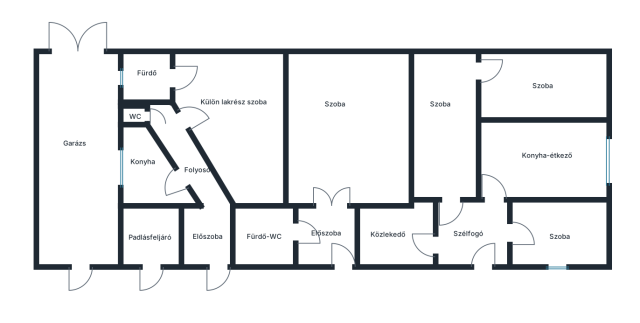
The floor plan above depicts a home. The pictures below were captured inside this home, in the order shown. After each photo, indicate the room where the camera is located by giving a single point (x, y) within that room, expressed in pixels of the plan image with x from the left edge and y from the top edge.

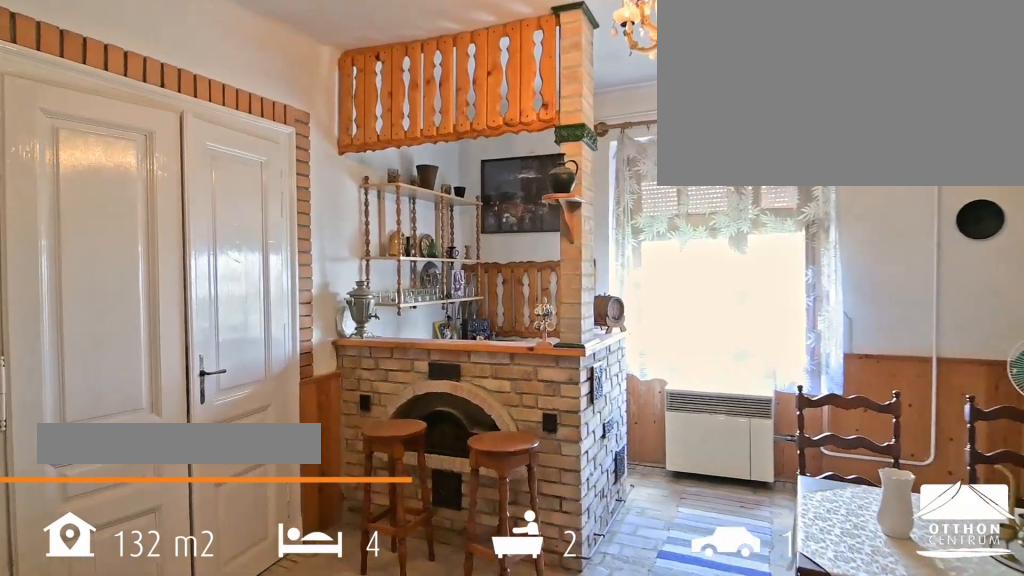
(343, 146)
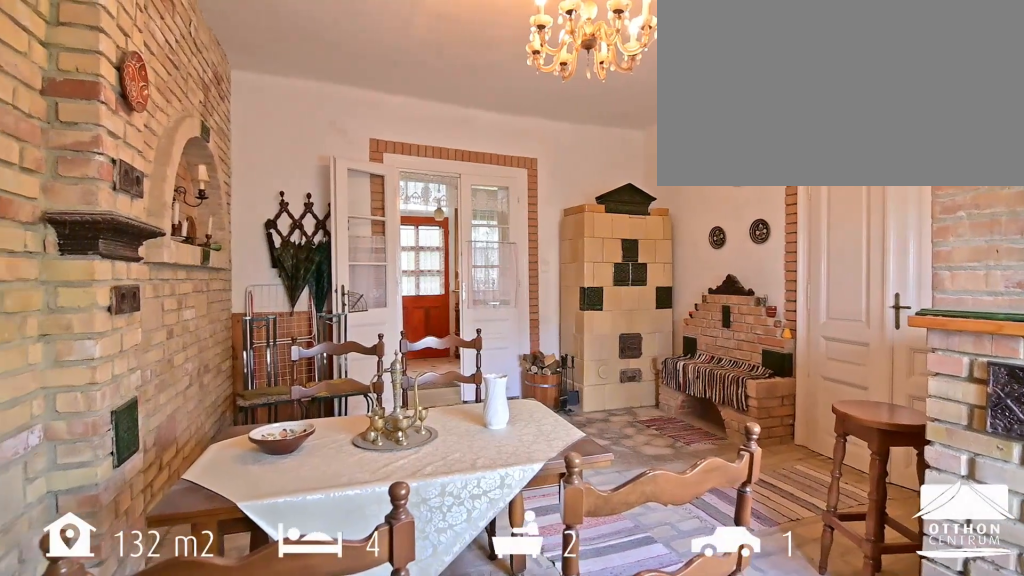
(343, 146)
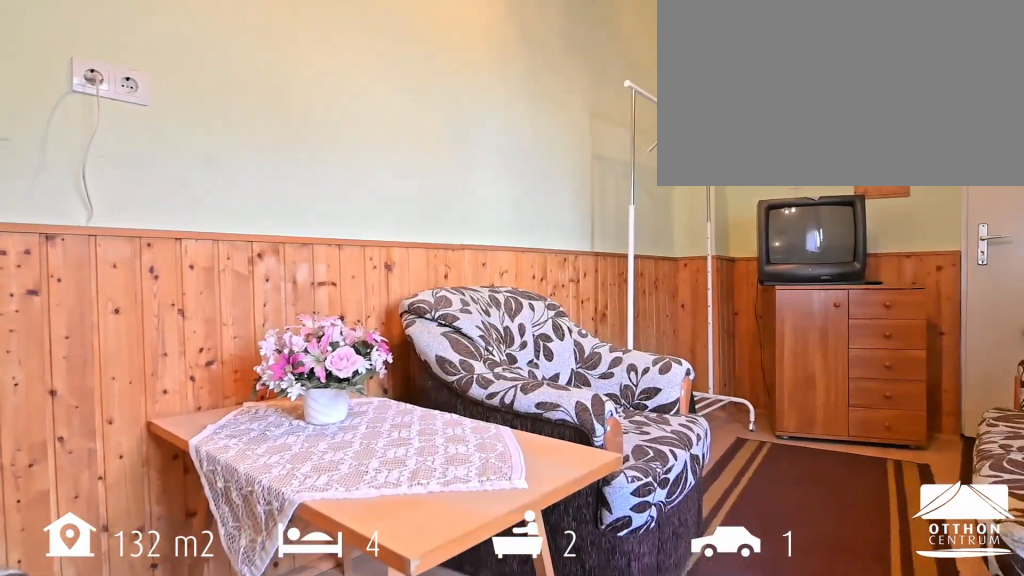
(543, 106)
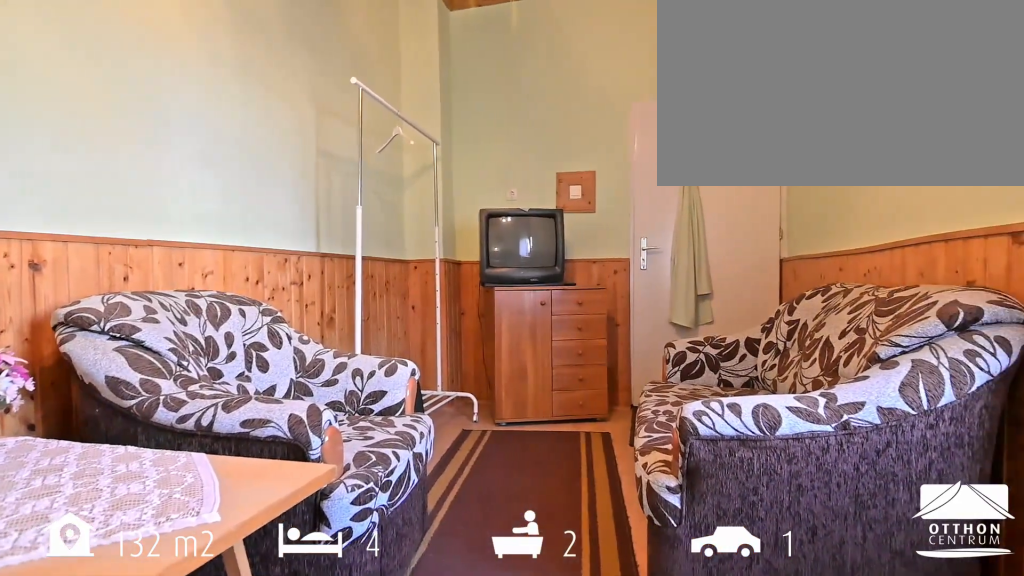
(543, 106)
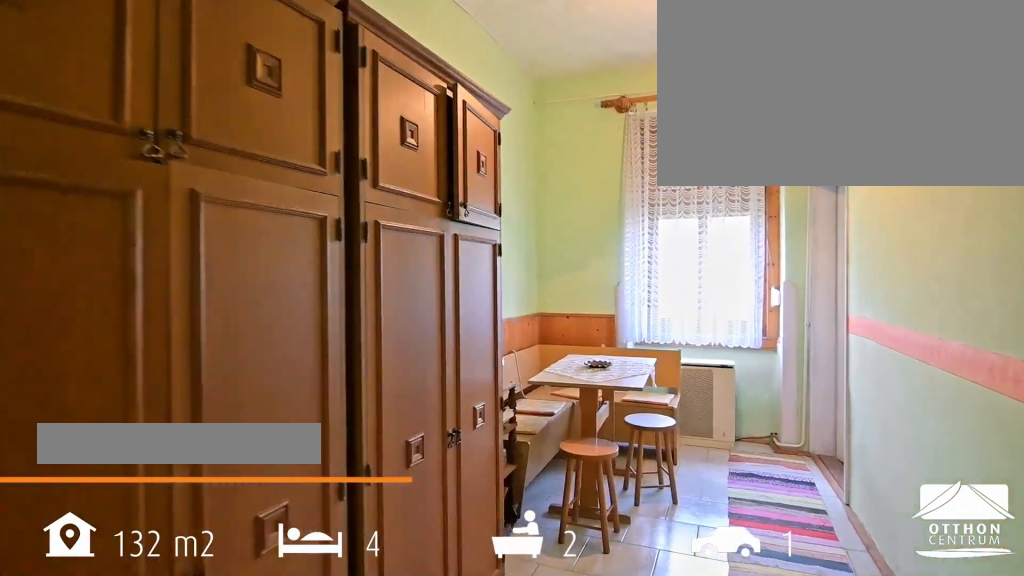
(442, 132)
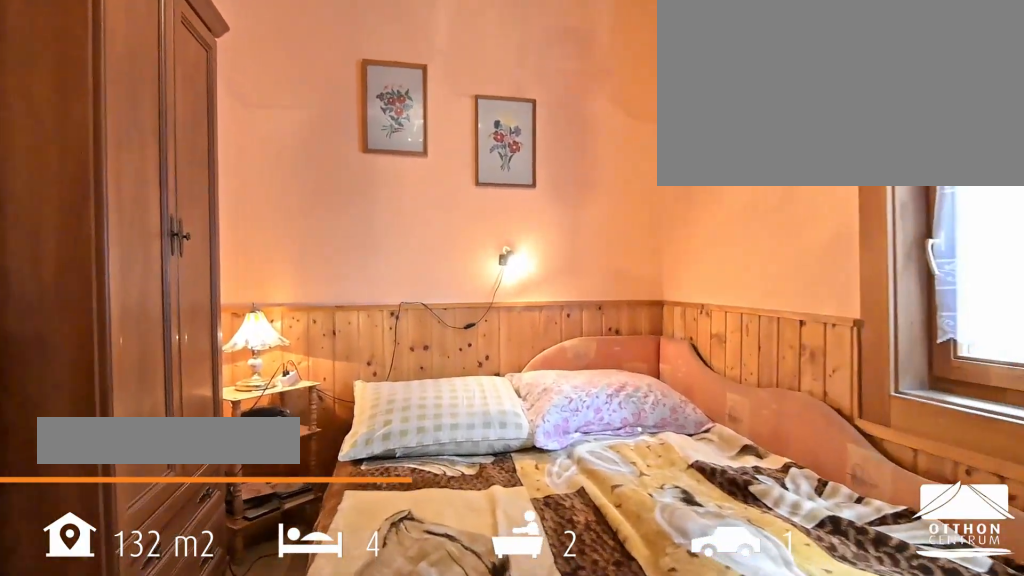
(559, 223)
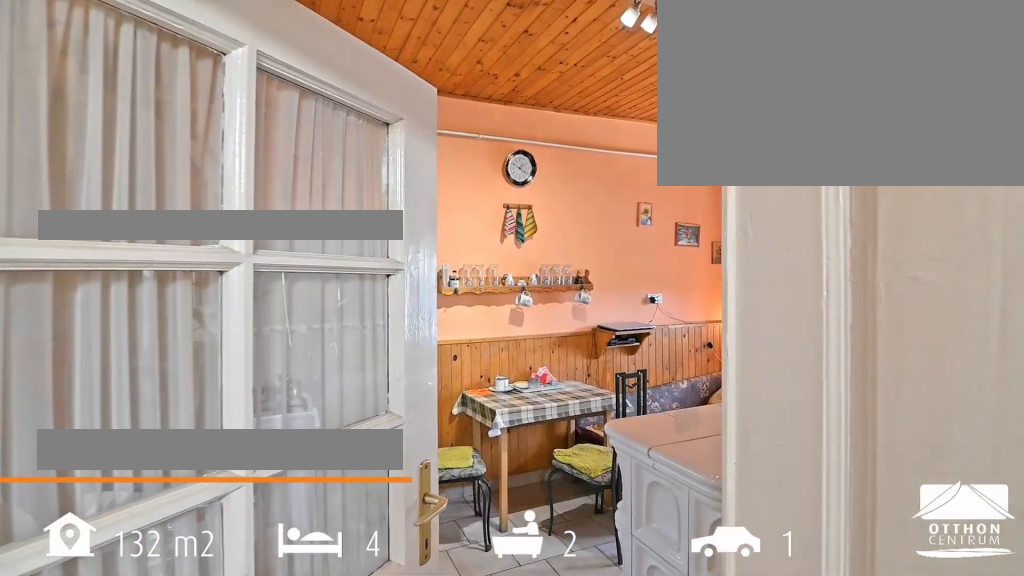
(548, 177)
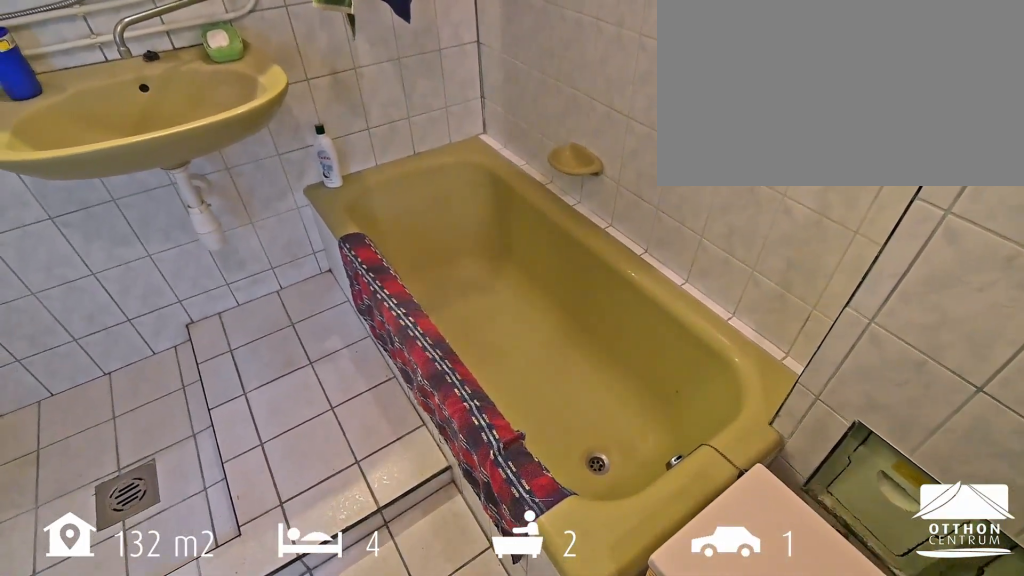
(268, 252)
